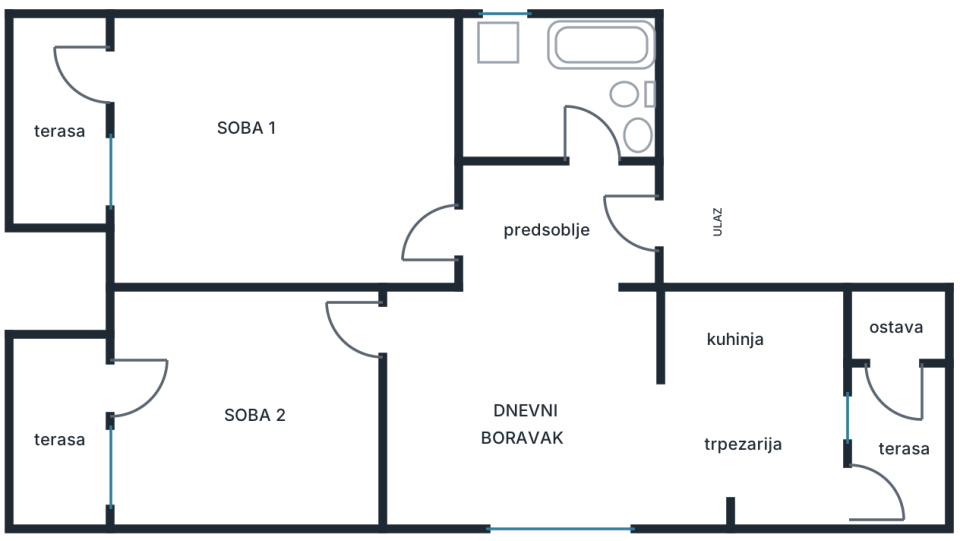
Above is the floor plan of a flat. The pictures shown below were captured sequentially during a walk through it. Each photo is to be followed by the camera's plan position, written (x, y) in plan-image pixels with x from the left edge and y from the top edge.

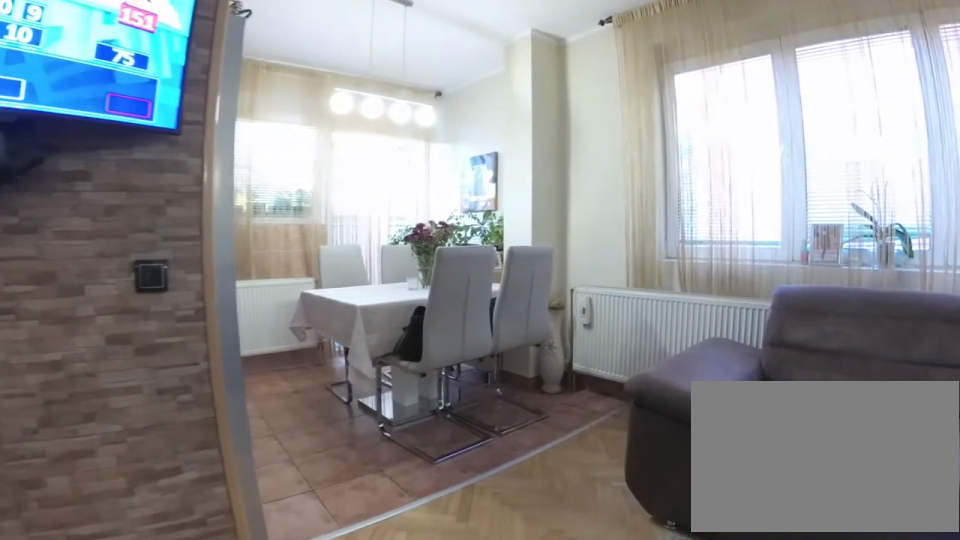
(498, 382)
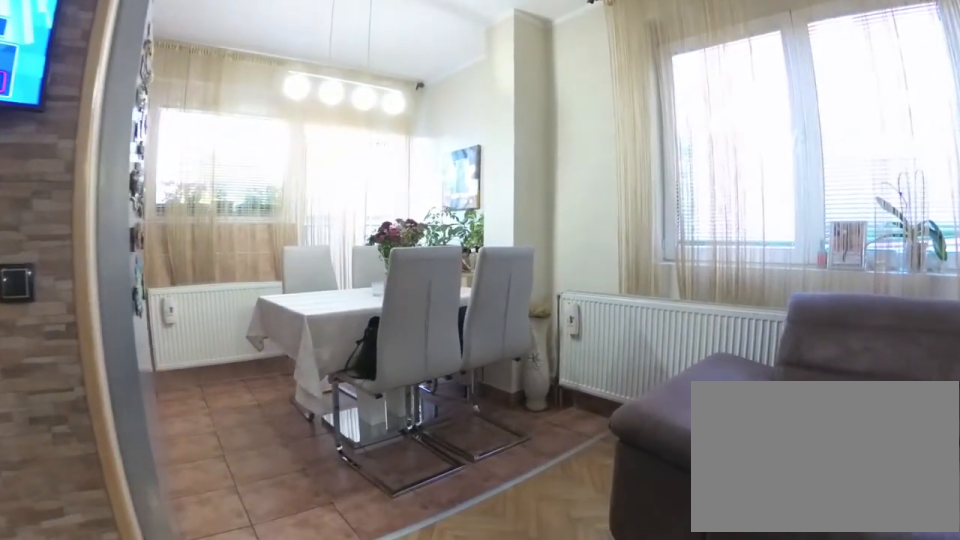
(518, 388)
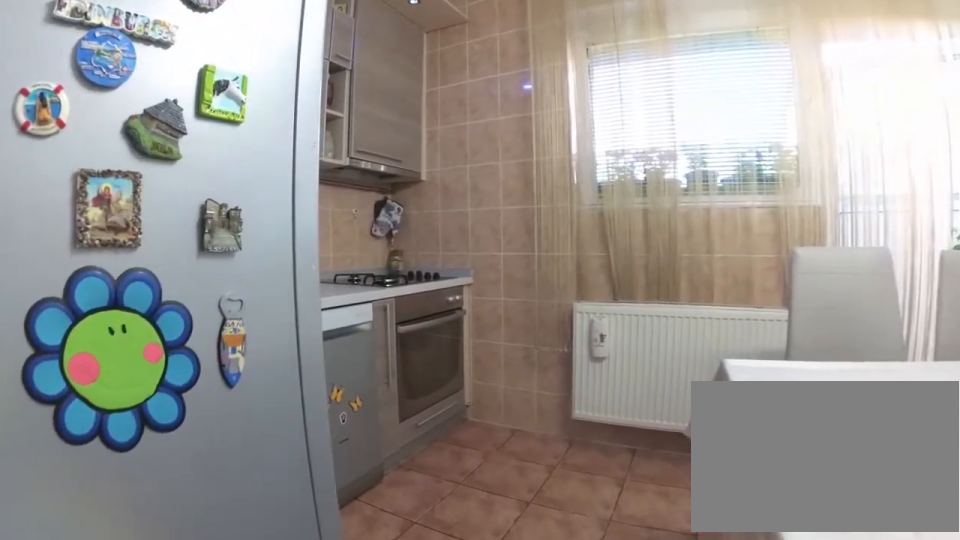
(631, 450)
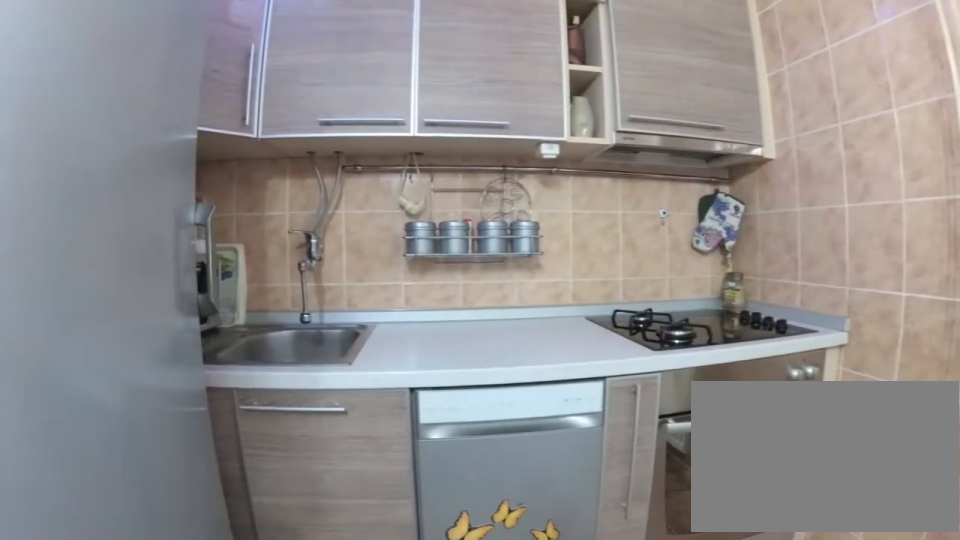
(727, 462)
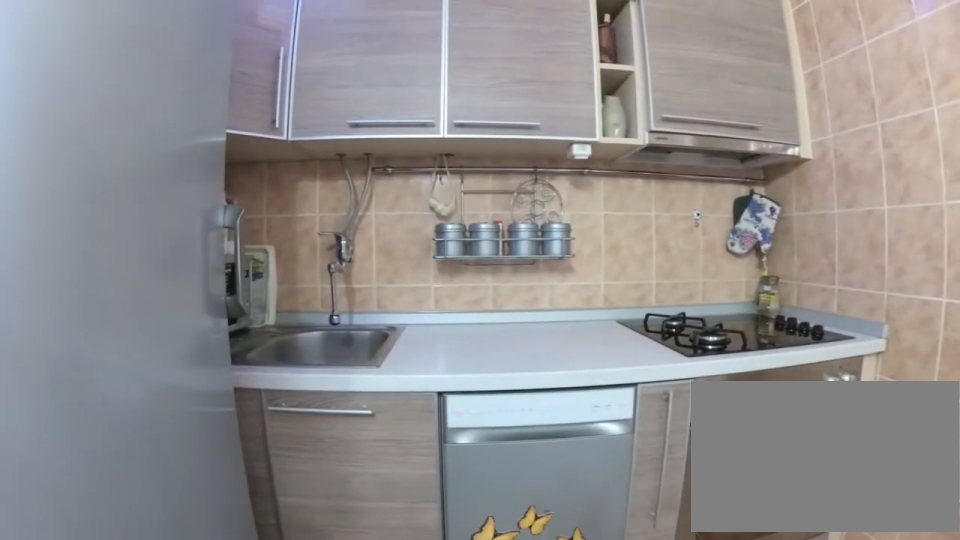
(735, 455)
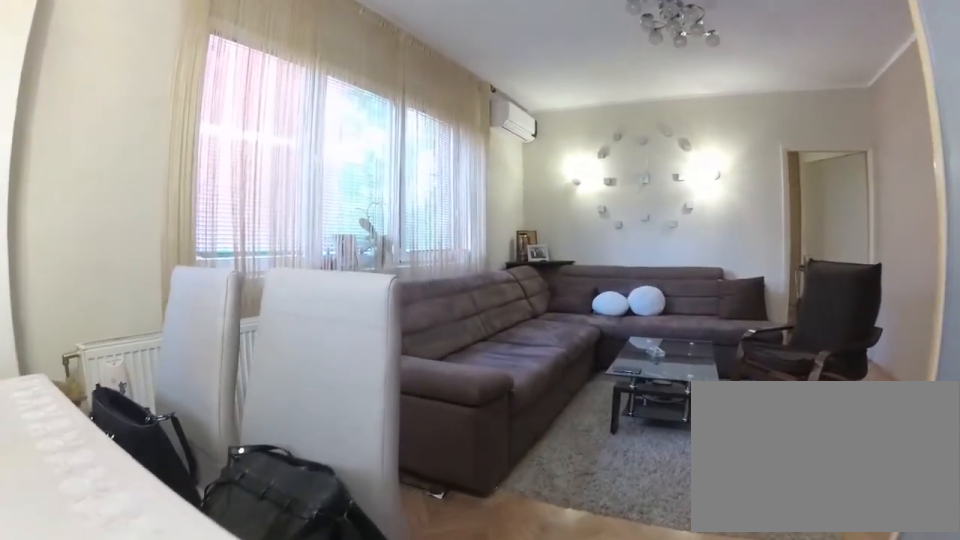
(749, 421)
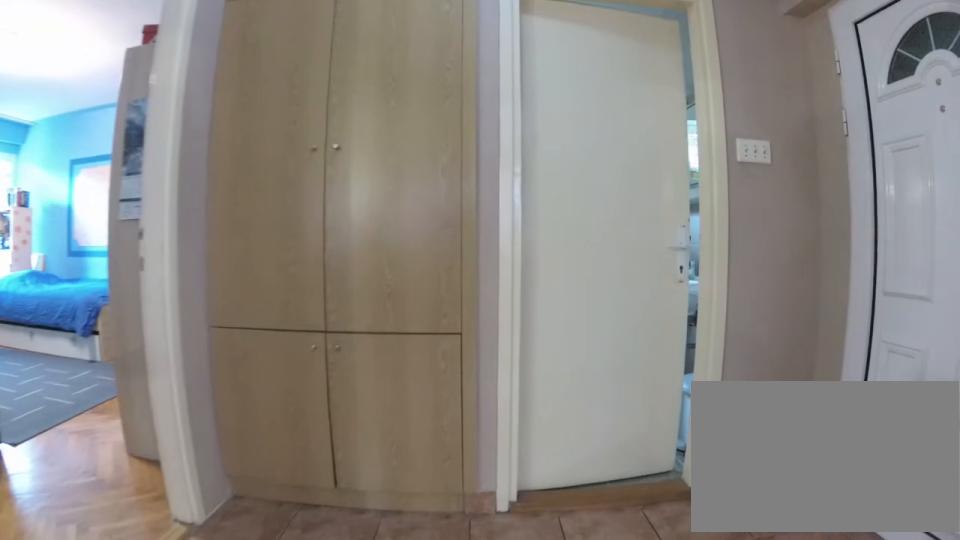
(595, 324)
